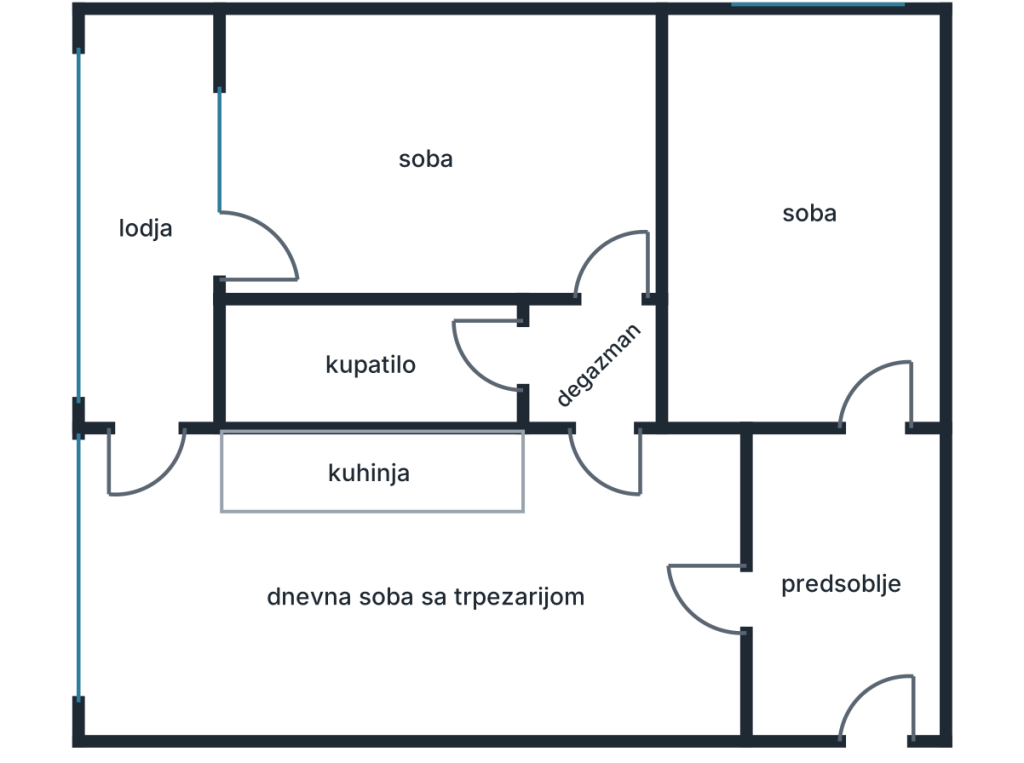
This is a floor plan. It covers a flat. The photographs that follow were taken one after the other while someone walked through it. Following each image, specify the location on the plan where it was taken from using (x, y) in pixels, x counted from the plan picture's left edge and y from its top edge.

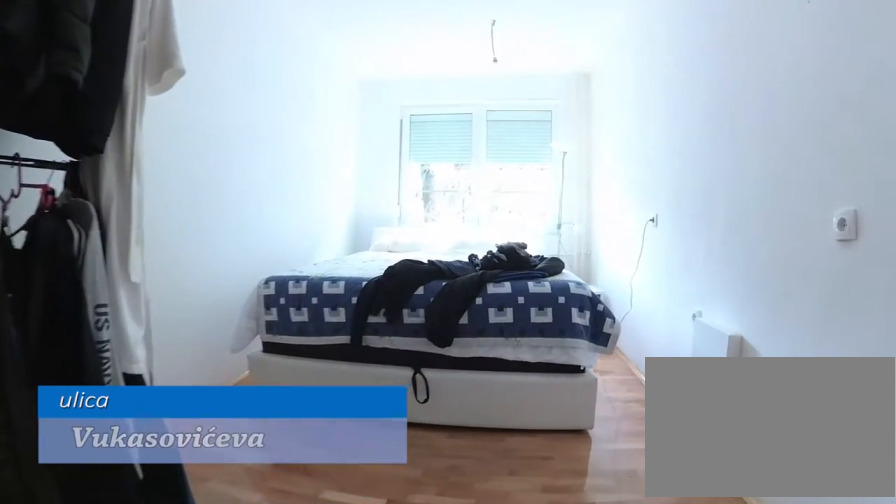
(884, 413)
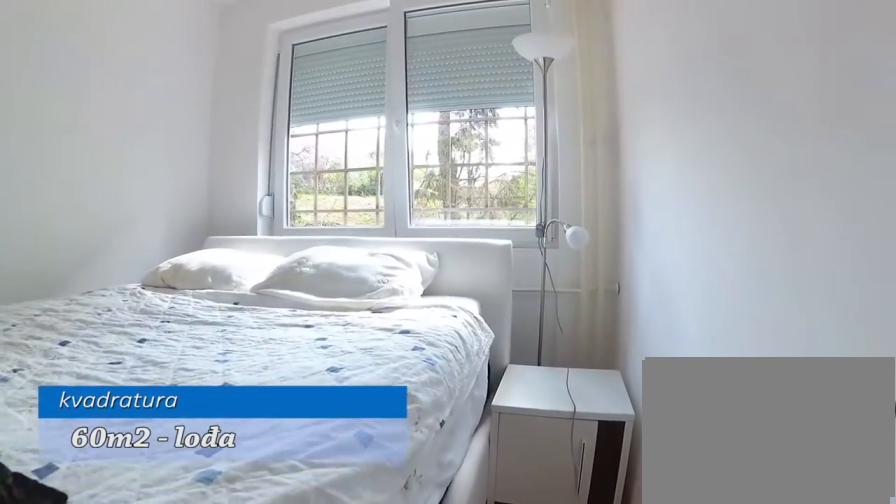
(884, 216)
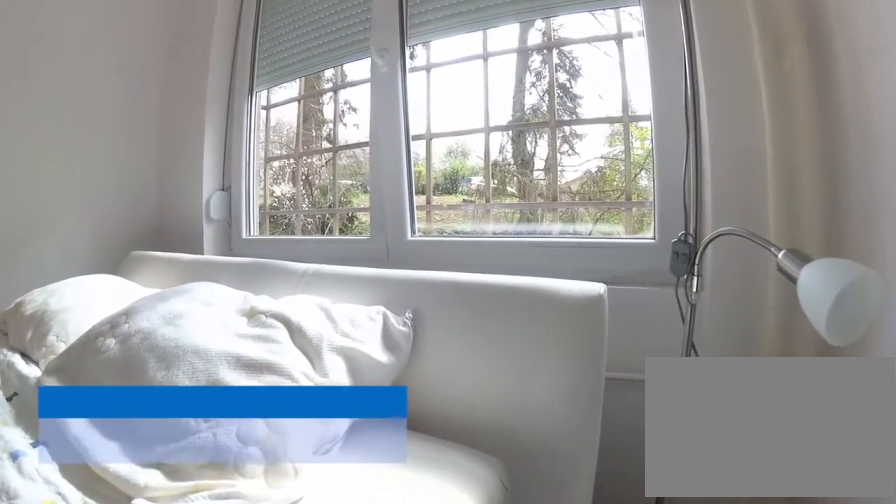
(884, 101)
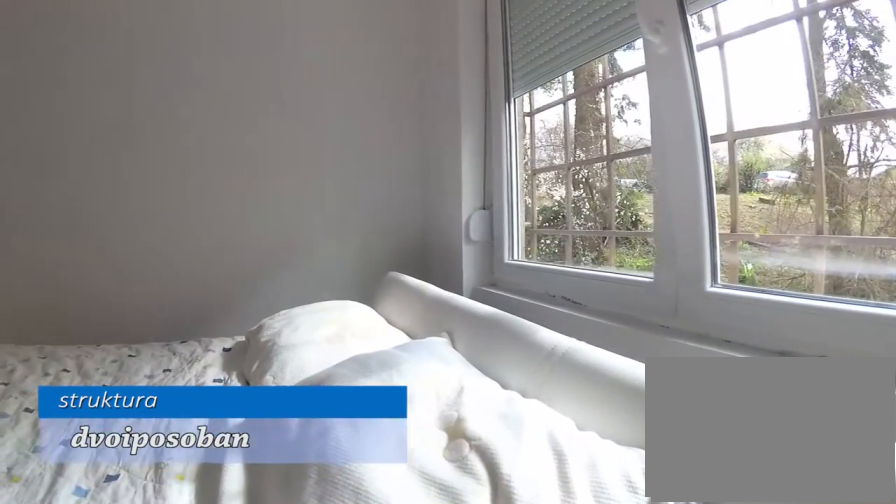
(912, 78)
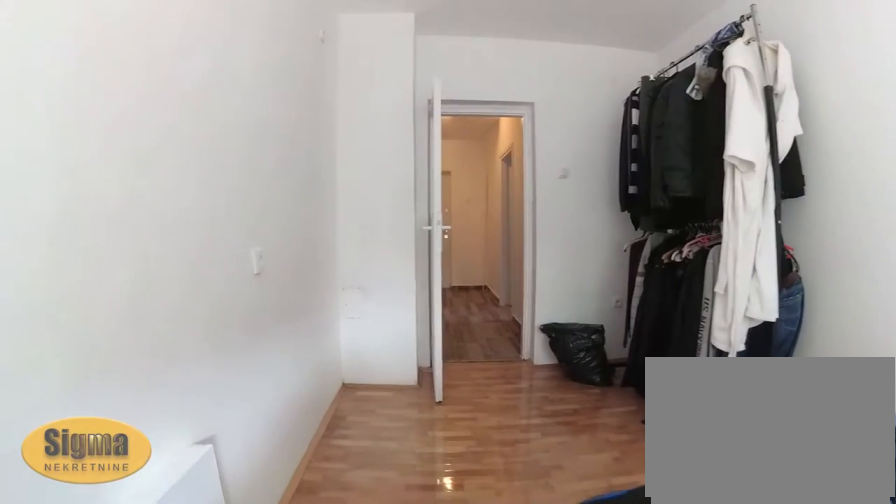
(883, 139)
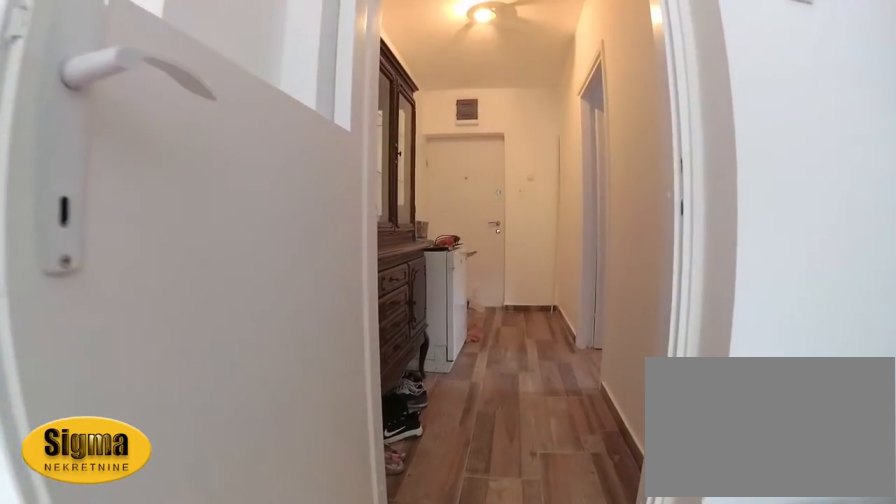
(884, 315)
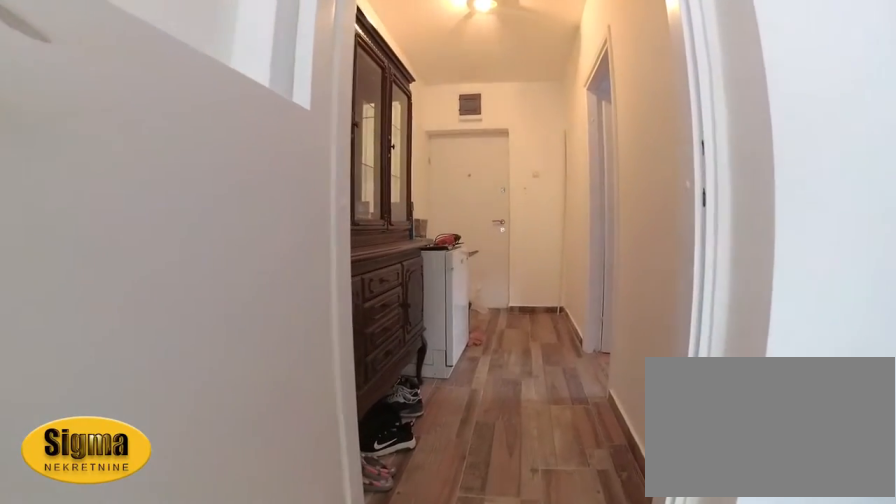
(883, 327)
